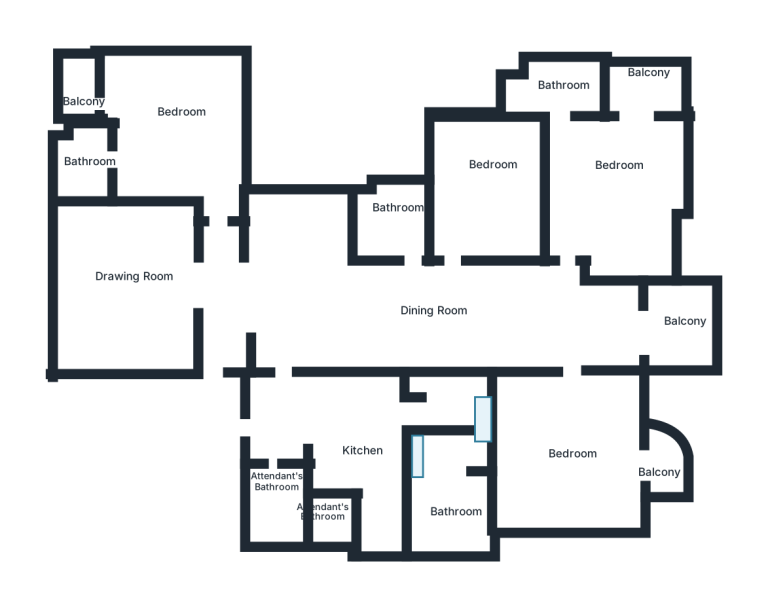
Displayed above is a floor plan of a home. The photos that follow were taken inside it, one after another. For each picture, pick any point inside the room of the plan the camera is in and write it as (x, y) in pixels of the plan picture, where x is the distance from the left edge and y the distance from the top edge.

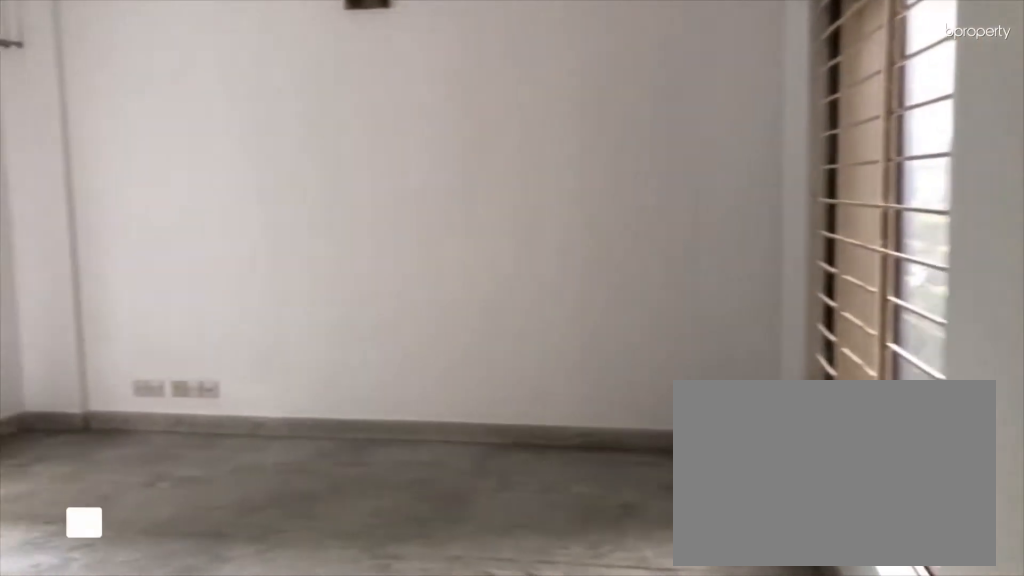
(161, 128)
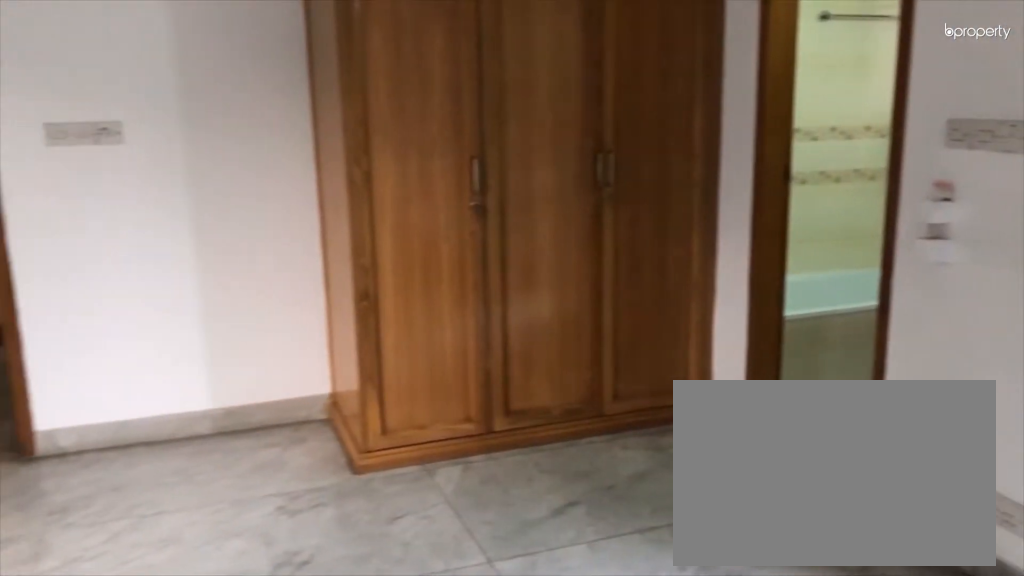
(161, 128)
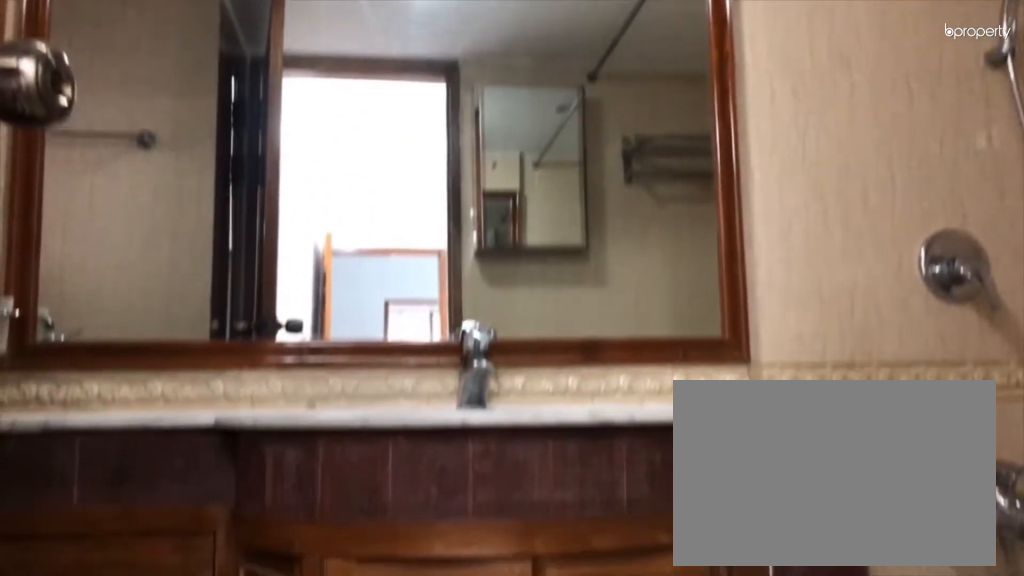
(556, 90)
